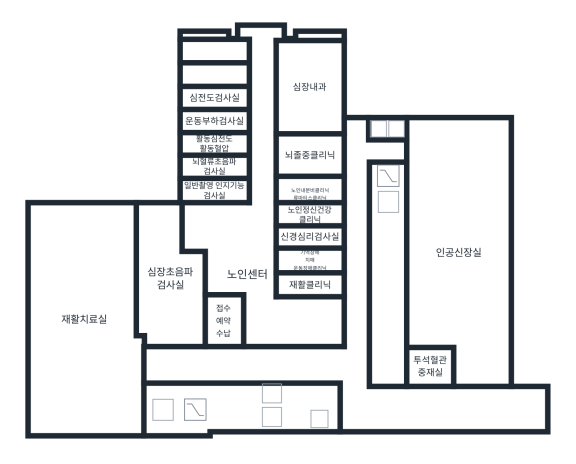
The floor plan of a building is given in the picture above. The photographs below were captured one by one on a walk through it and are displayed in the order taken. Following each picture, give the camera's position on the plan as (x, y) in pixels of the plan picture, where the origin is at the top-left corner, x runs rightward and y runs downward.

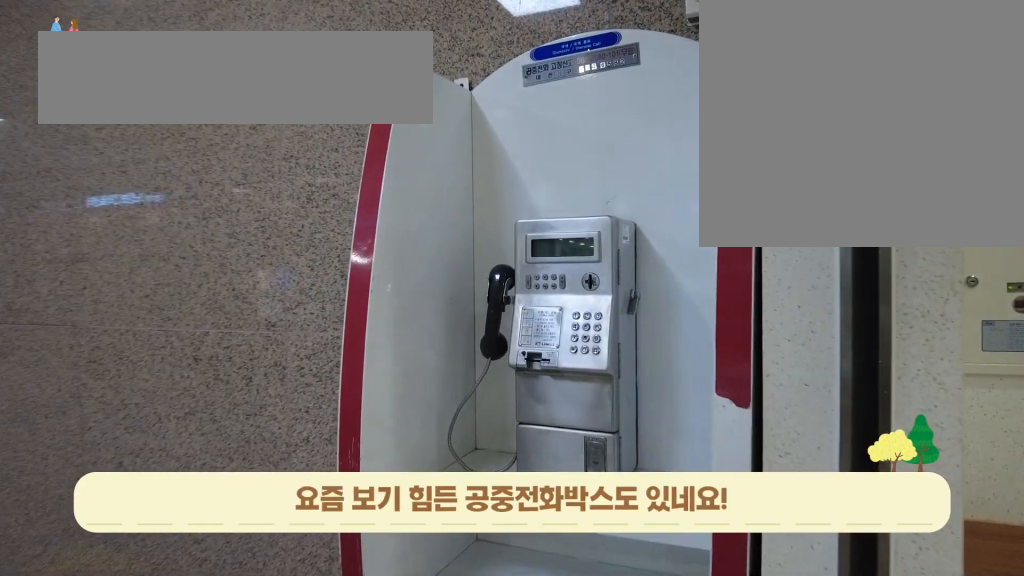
(208, 368)
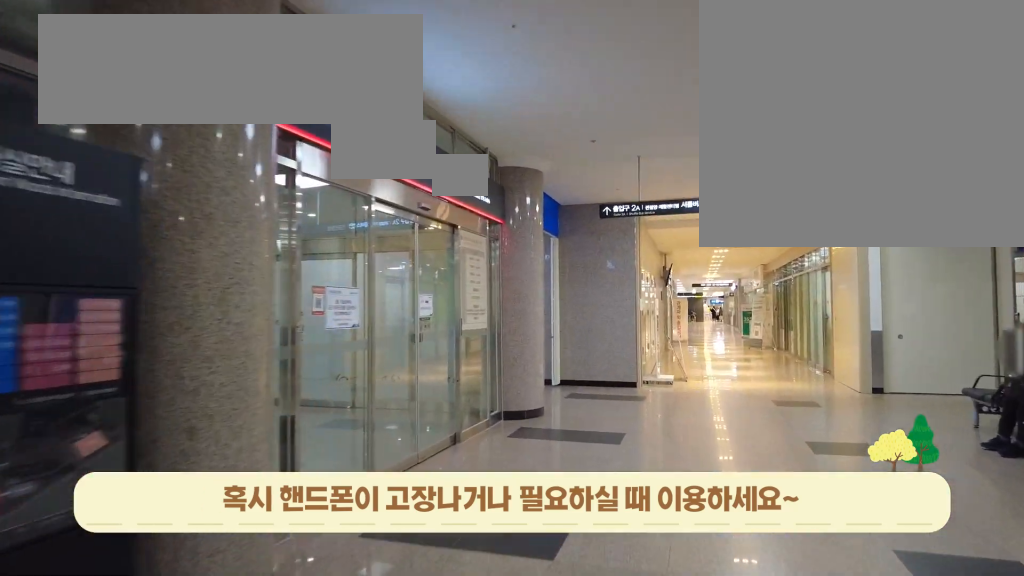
(239, 368)
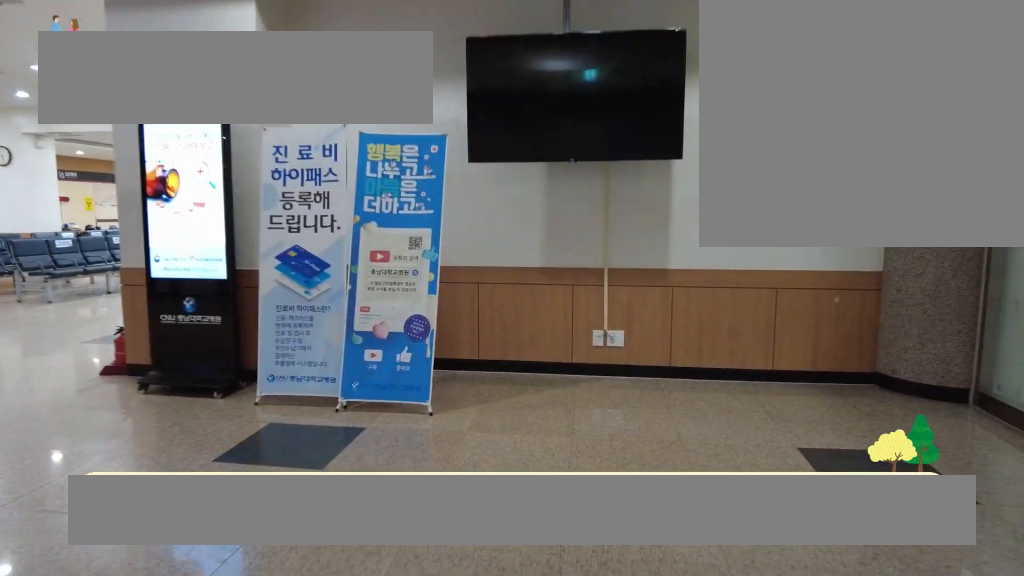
(267, 368)
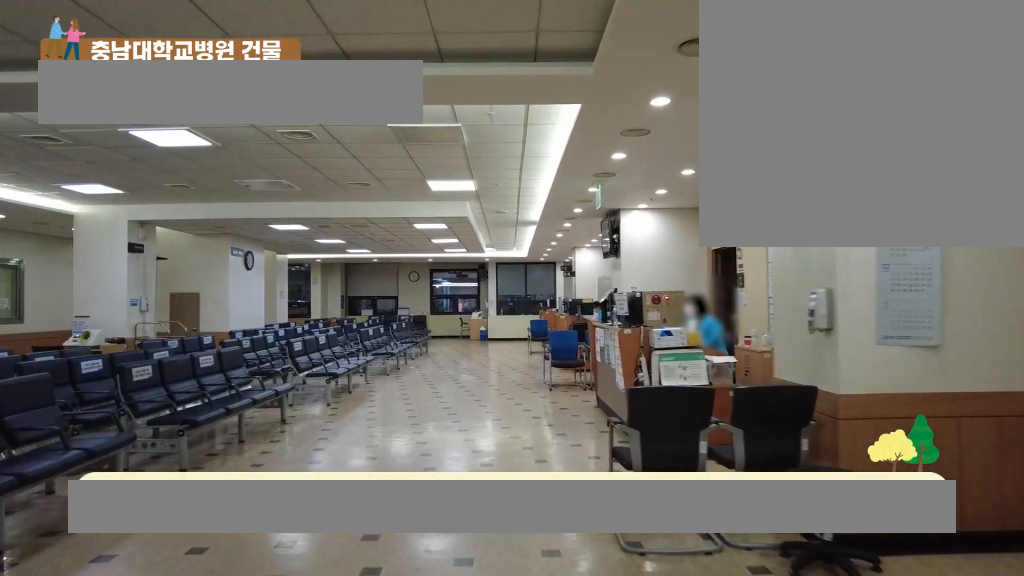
(272, 232)
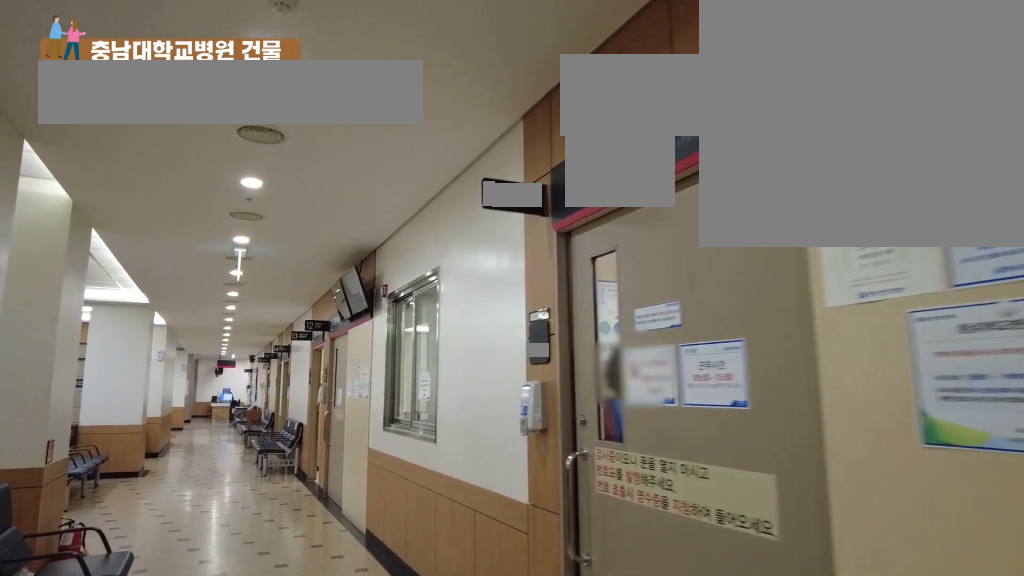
(257, 92)
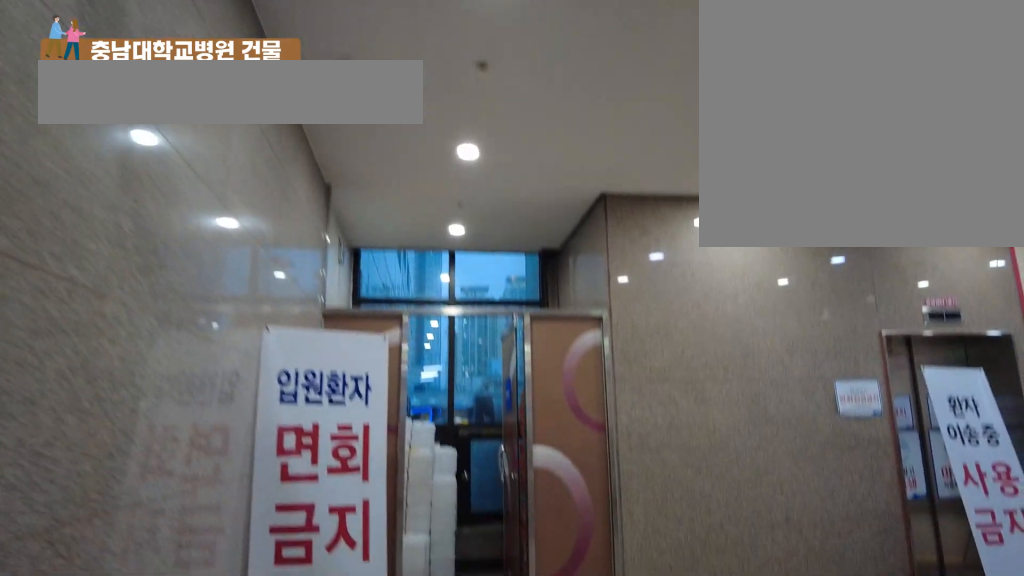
(355, 238)
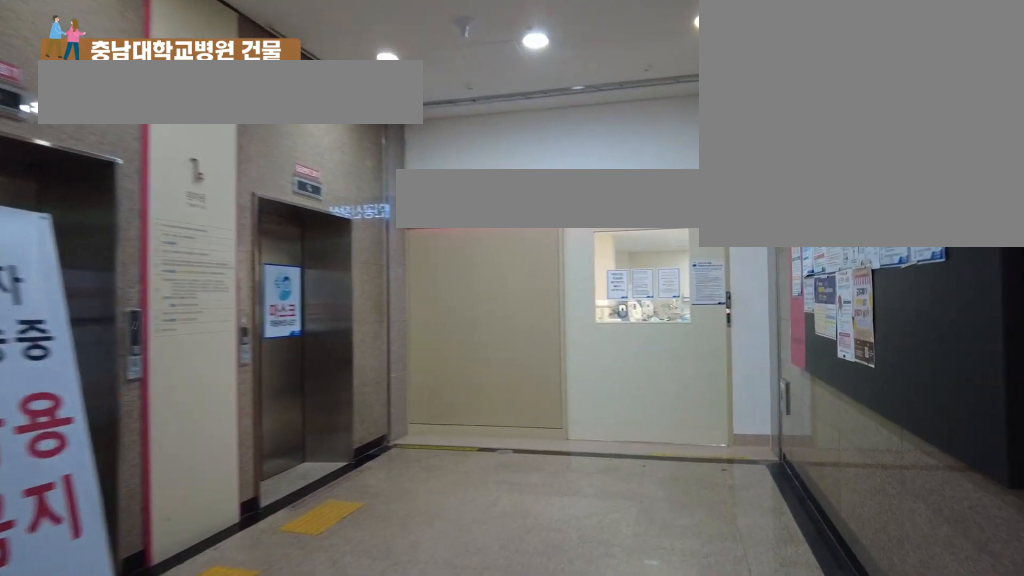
(358, 187)
